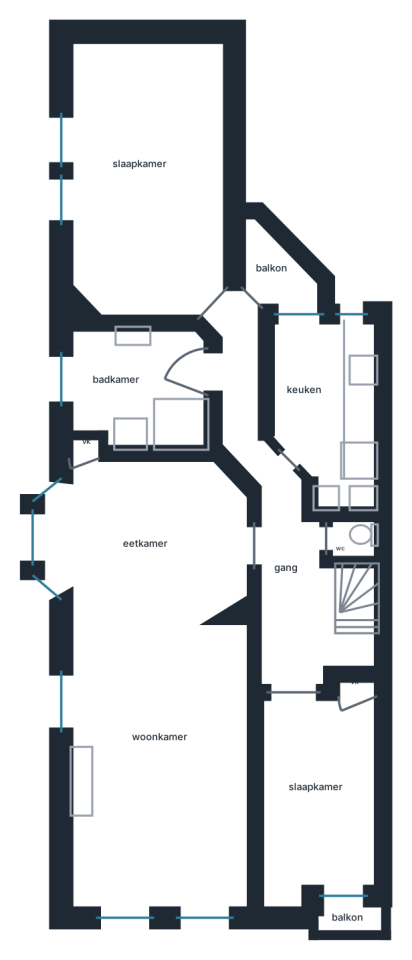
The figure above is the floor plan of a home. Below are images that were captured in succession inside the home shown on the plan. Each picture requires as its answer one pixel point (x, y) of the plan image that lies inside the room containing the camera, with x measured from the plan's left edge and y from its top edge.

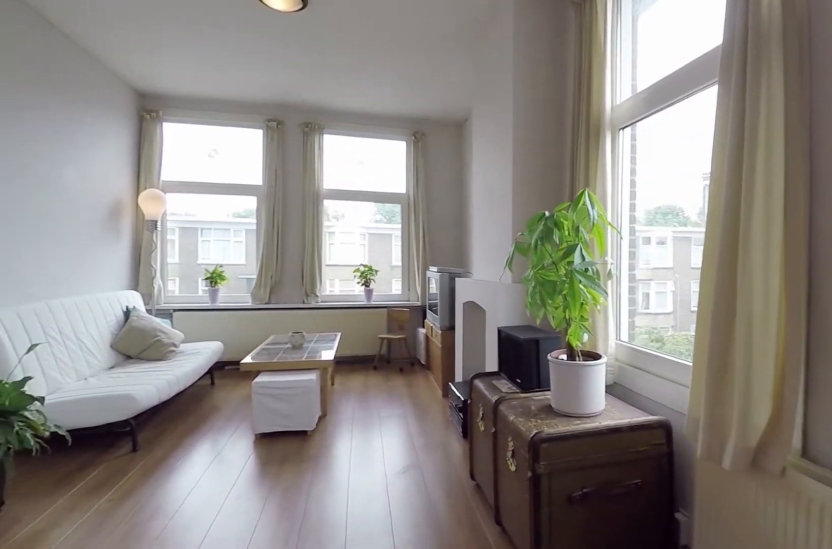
(158, 683)
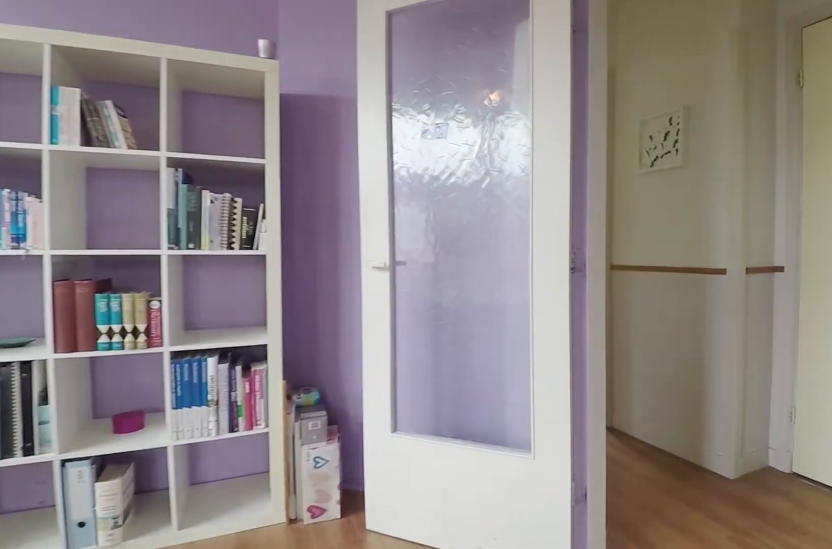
(158, 683)
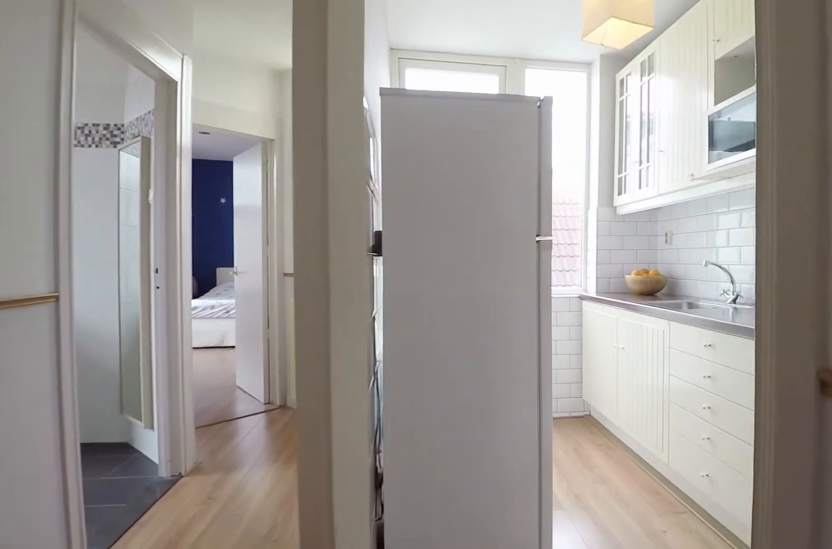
(355, 599)
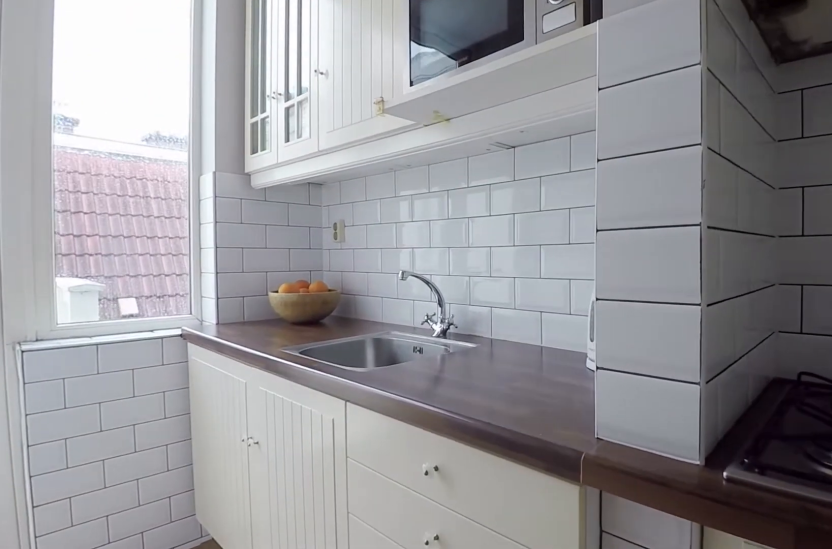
(326, 394)
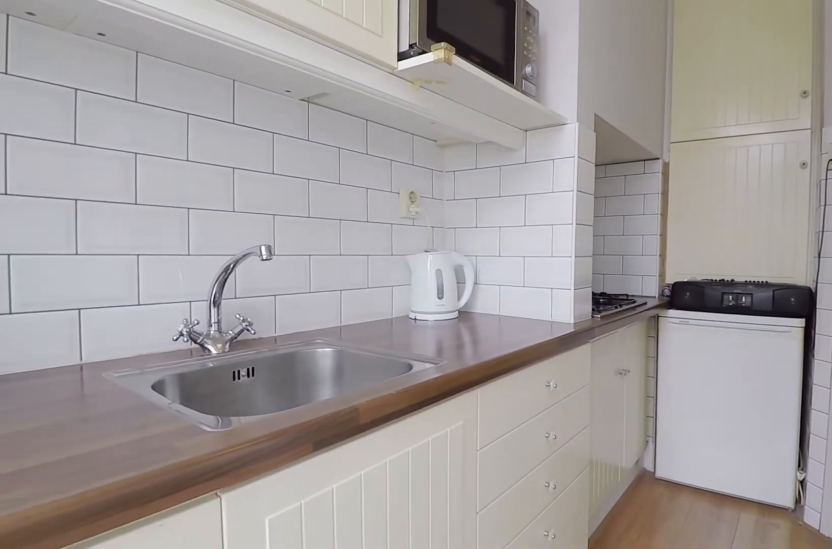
(326, 394)
